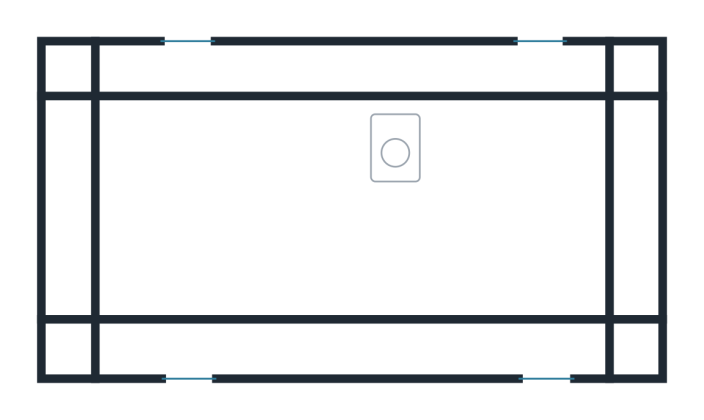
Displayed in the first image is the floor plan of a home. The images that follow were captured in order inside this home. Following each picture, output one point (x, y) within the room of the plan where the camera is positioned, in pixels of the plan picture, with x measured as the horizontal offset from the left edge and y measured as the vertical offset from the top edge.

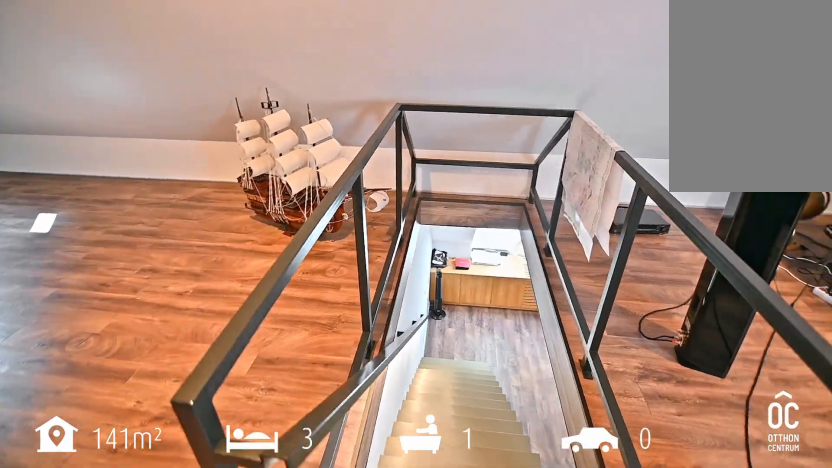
(395, 149)
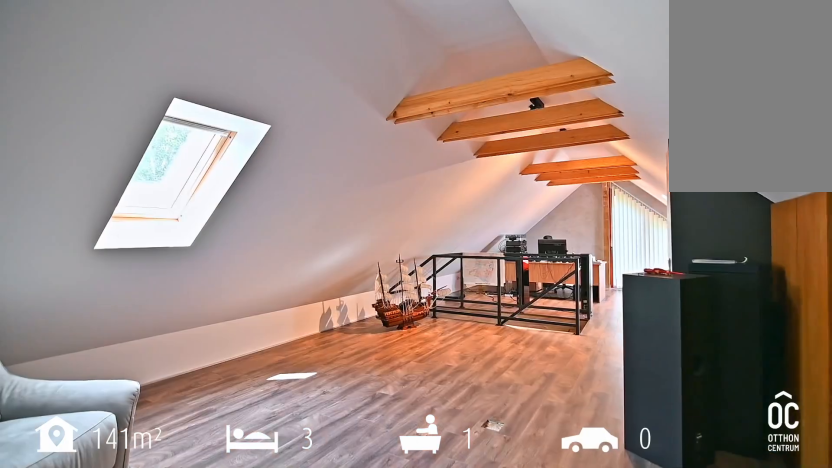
(351, 210)
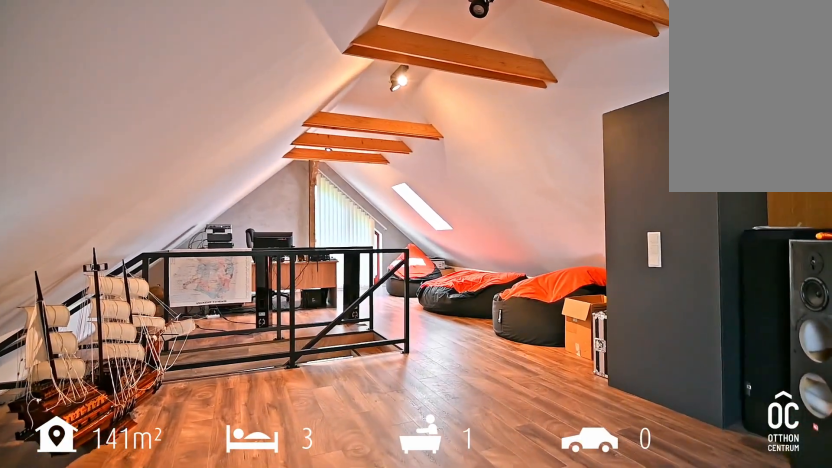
(351, 209)
